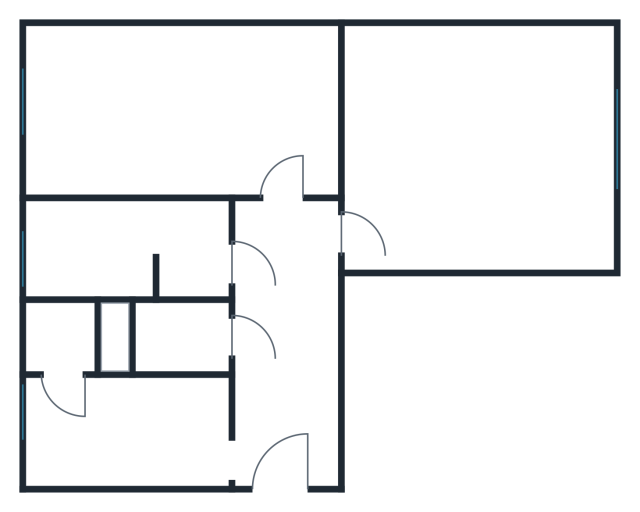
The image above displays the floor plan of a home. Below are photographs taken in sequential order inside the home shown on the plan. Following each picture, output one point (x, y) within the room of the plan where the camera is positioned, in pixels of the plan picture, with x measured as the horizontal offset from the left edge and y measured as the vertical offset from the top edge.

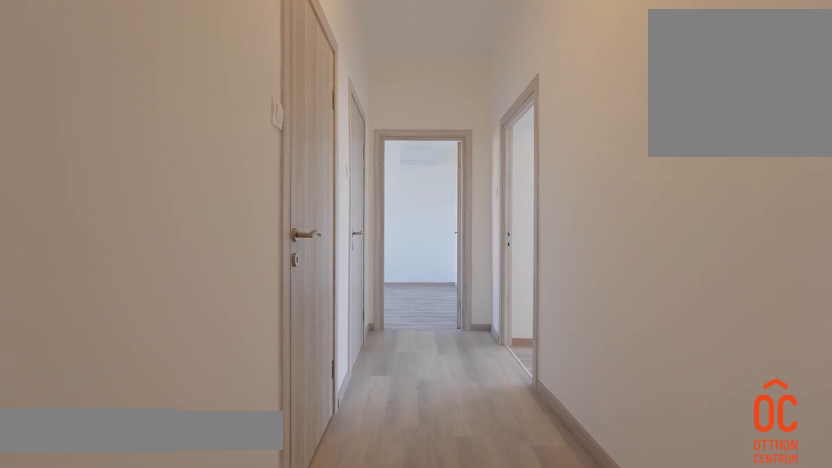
(290, 376)
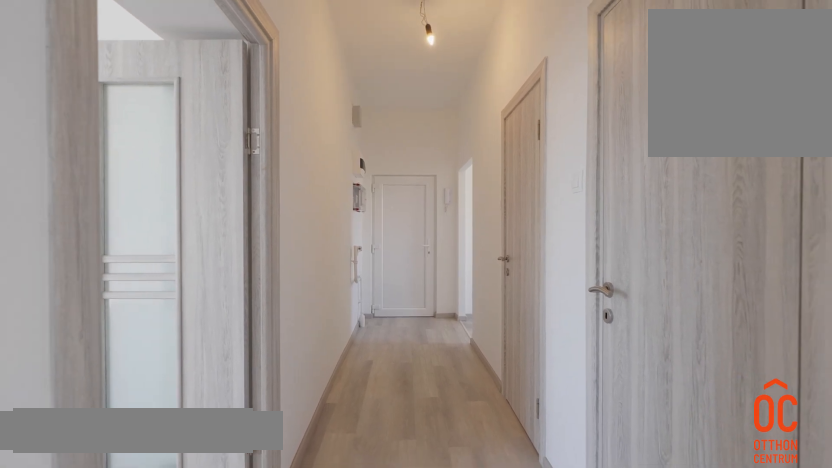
(290, 376)
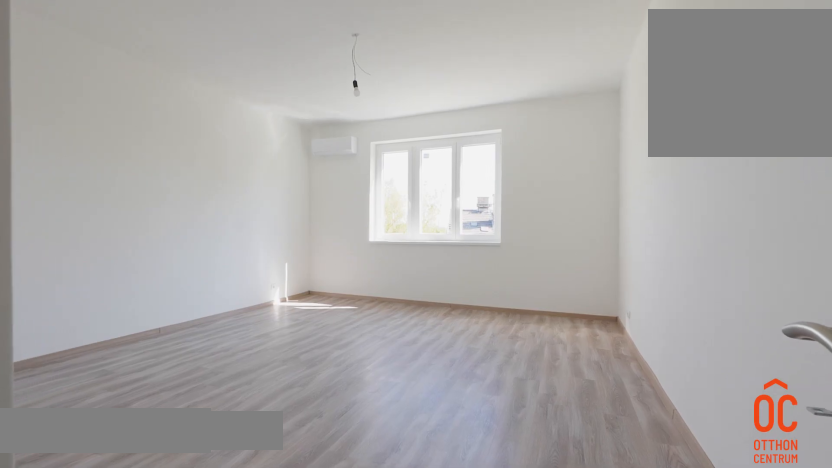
(483, 155)
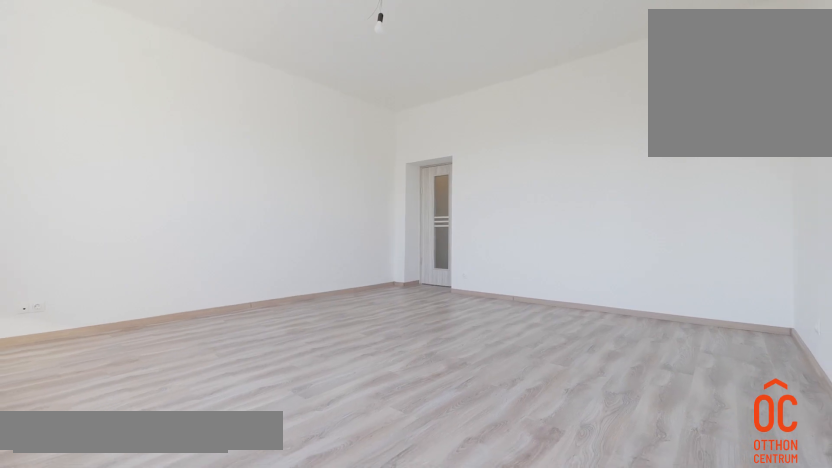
(483, 155)
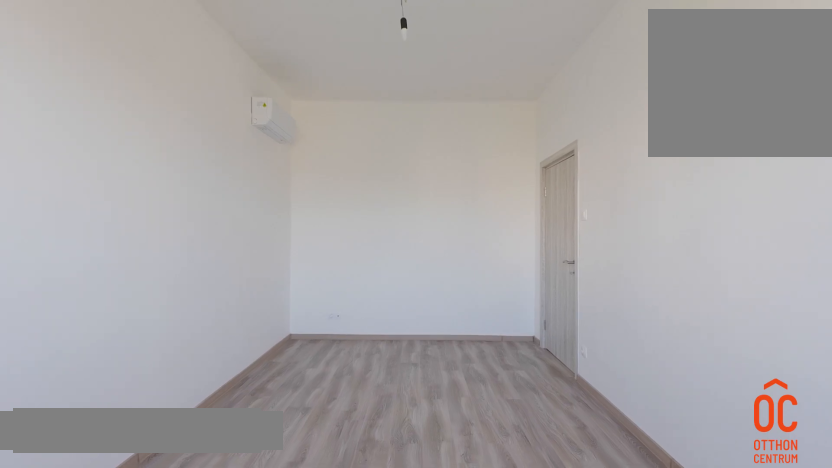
(130, 127)
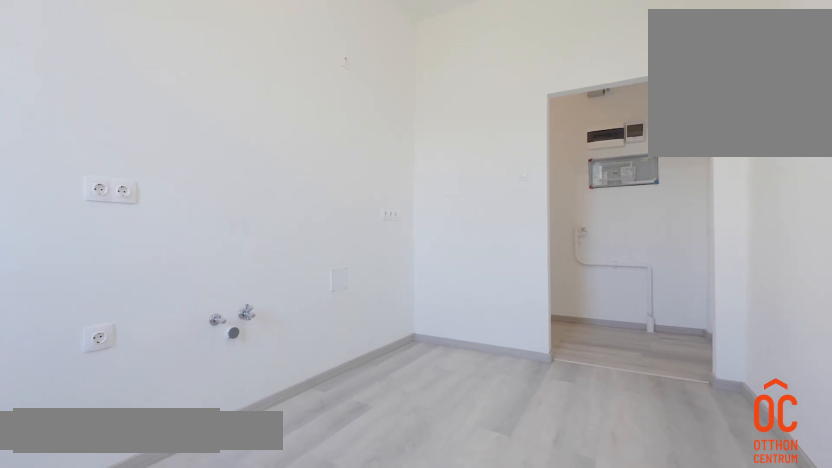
(130, 440)
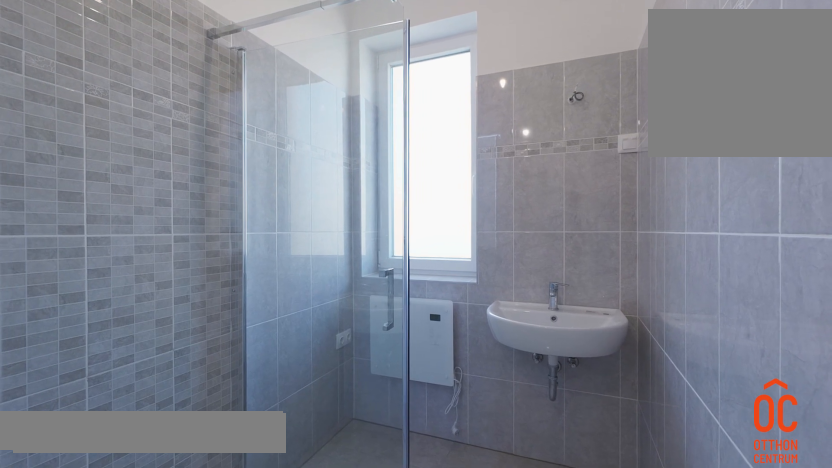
(130, 254)
